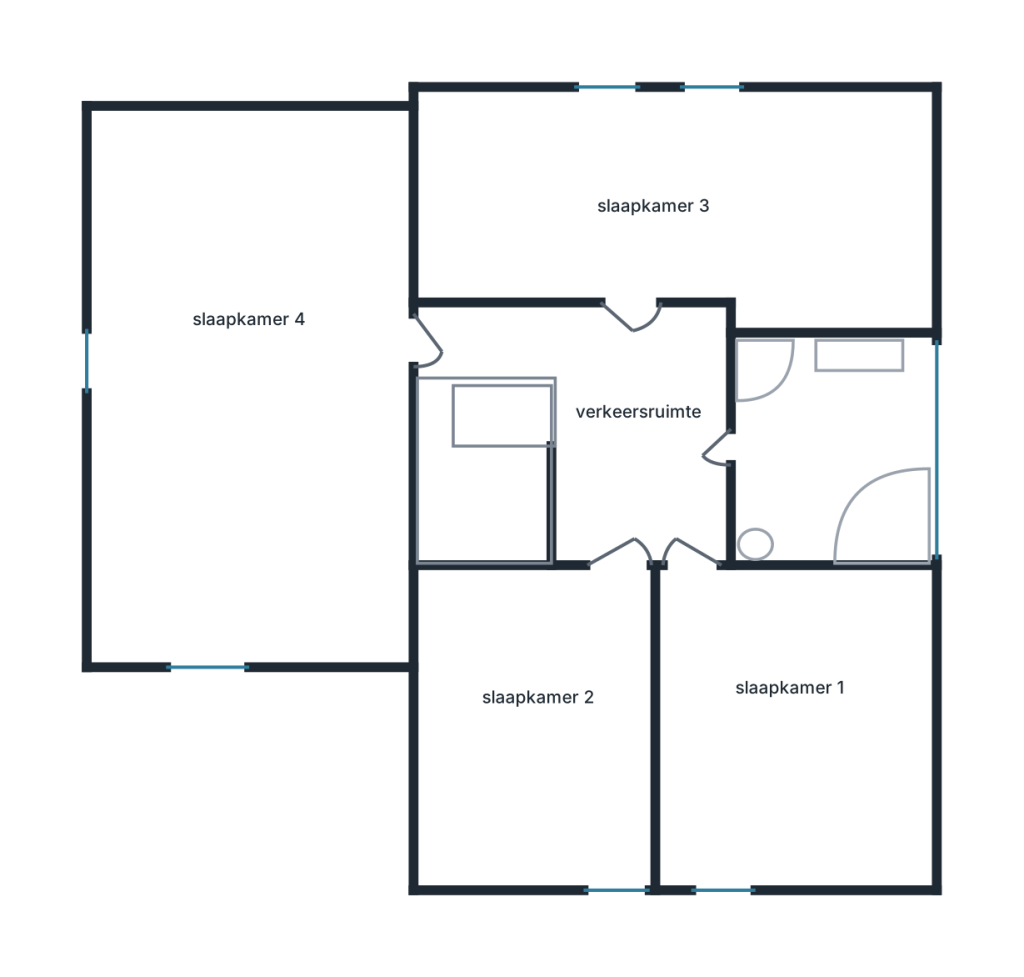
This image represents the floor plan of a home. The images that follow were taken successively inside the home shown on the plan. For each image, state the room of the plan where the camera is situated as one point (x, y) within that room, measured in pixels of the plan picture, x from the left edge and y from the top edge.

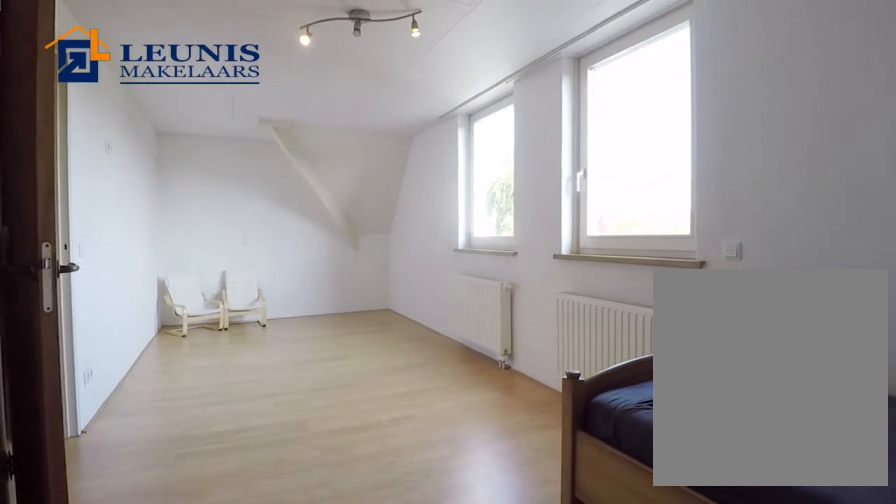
(674, 204)
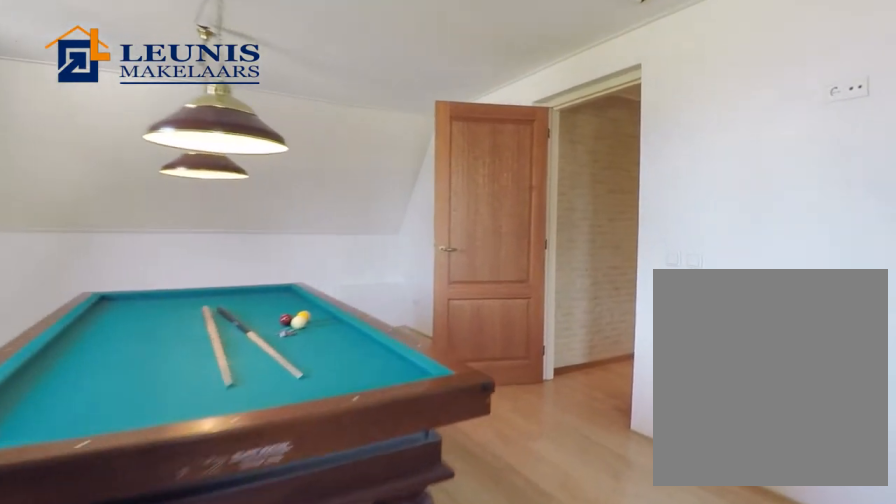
(252, 402)
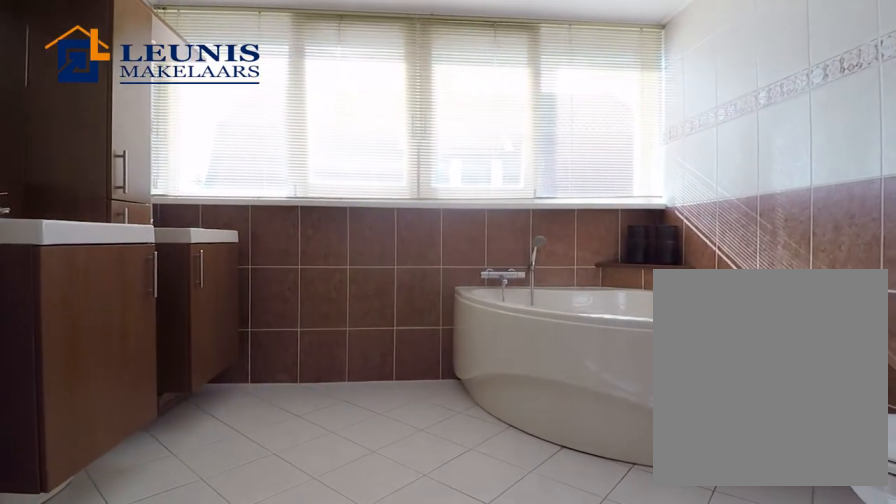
(821, 442)
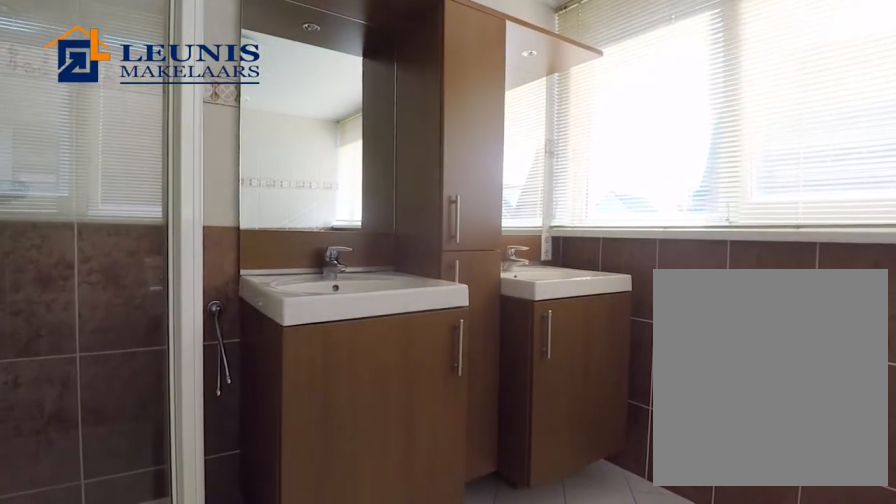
(821, 442)
